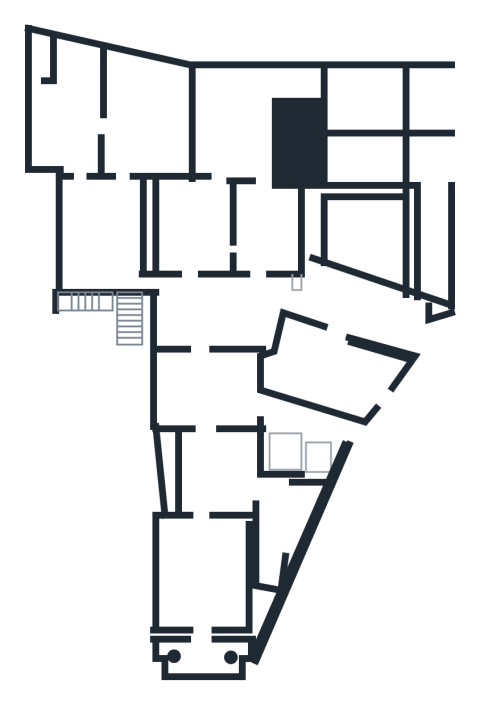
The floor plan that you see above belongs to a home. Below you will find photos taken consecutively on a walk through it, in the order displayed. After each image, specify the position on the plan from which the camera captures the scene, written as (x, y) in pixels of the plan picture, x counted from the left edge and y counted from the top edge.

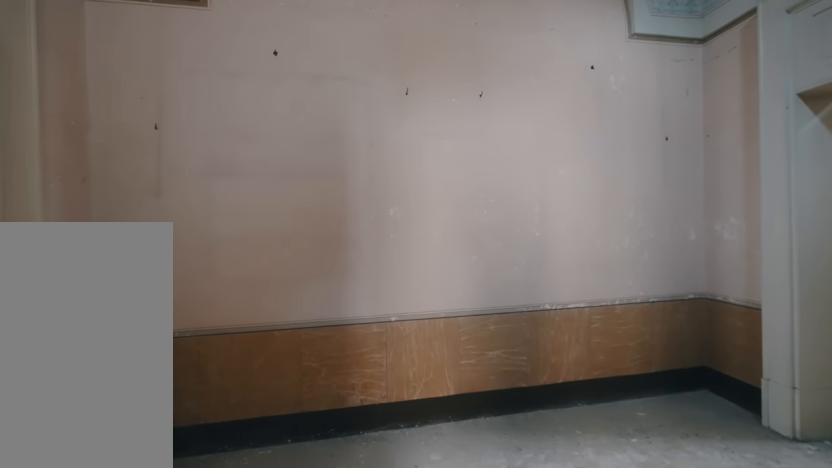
(203, 492)
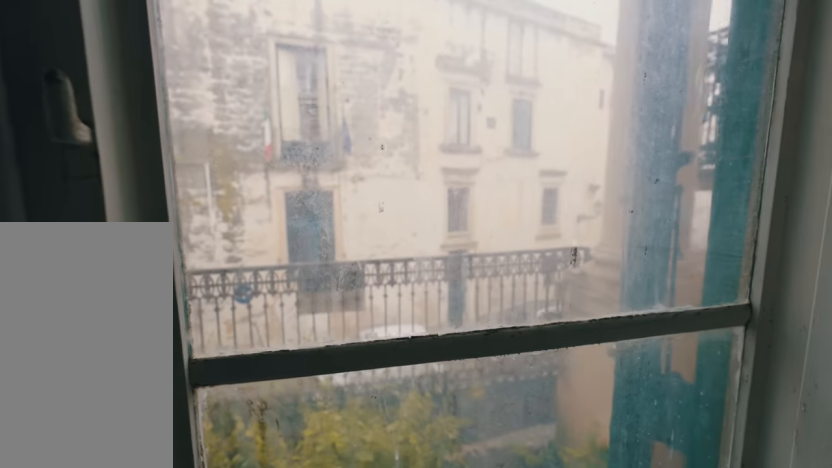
(208, 574)
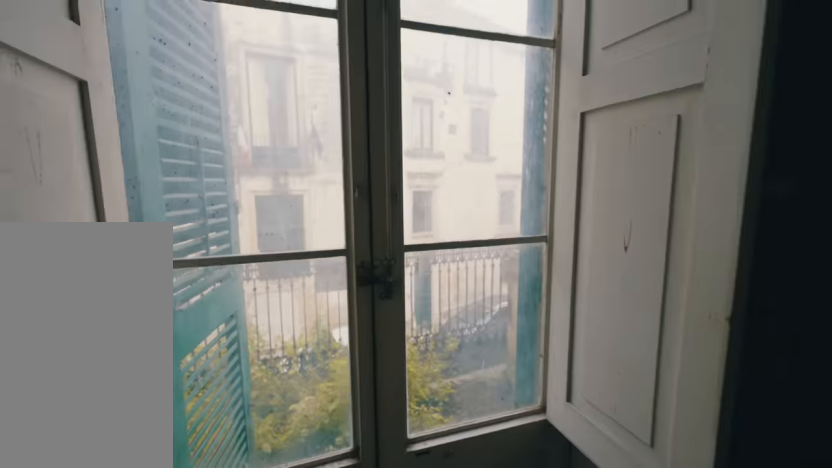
(208, 574)
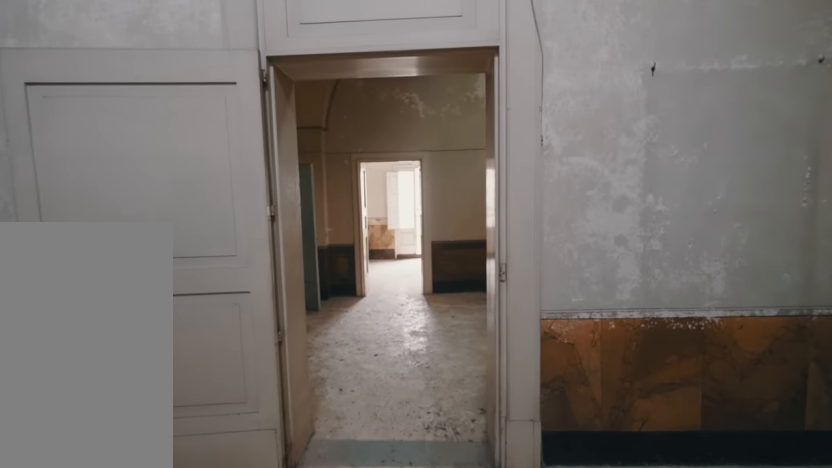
(205, 396)
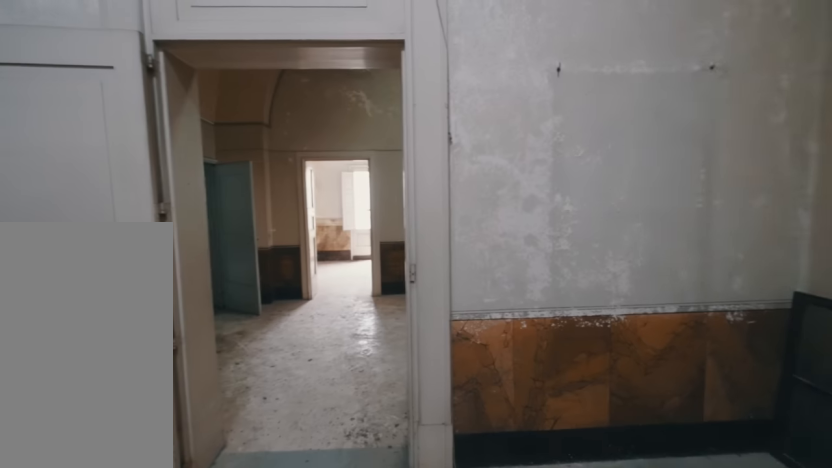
(205, 396)
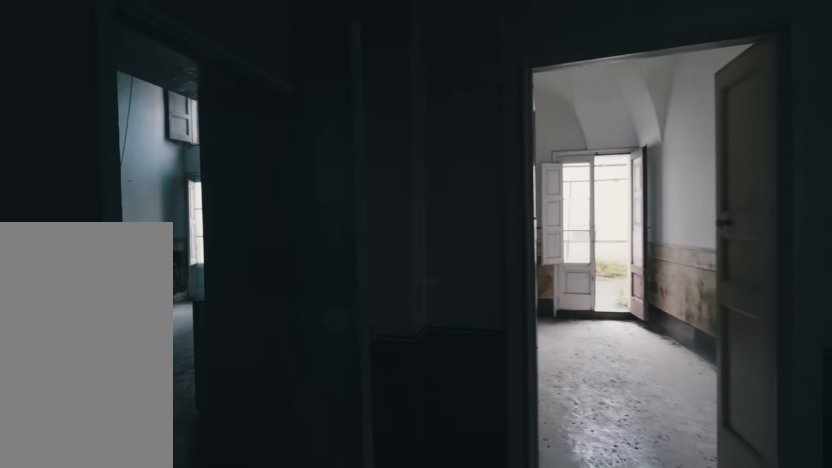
(218, 318)
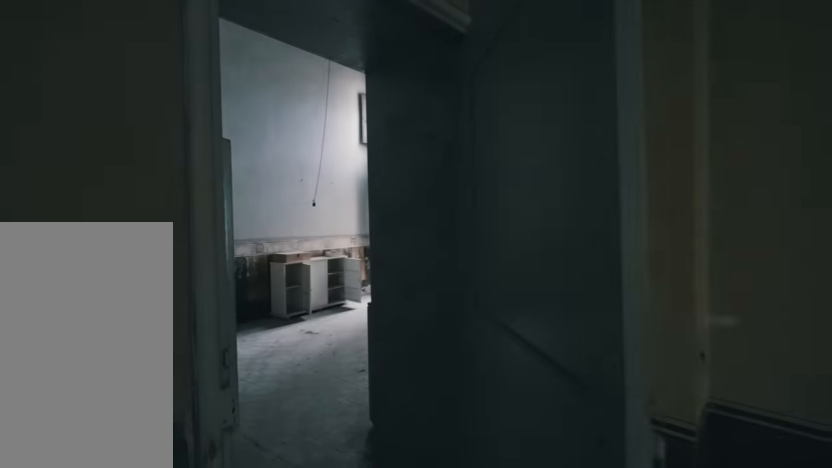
(216, 317)
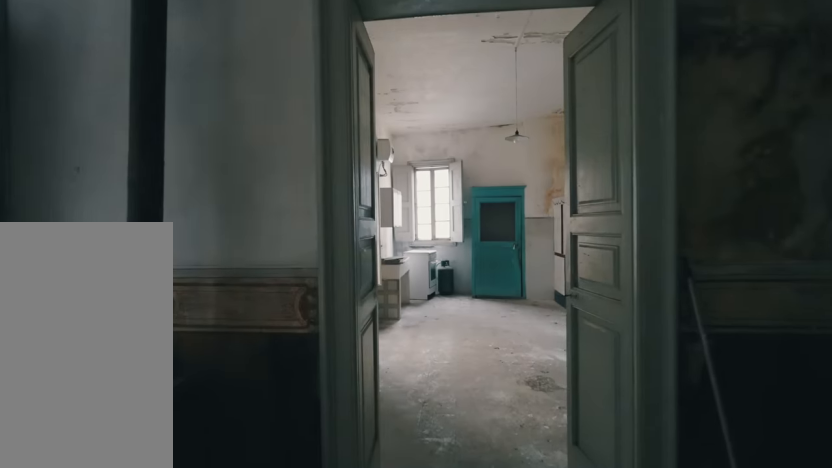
(103, 239)
